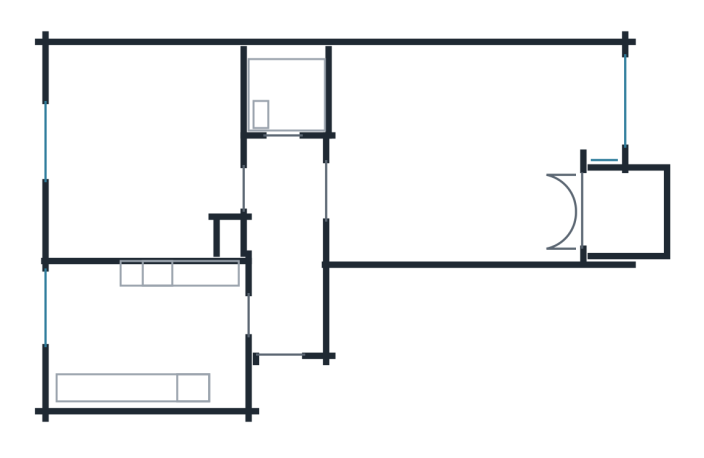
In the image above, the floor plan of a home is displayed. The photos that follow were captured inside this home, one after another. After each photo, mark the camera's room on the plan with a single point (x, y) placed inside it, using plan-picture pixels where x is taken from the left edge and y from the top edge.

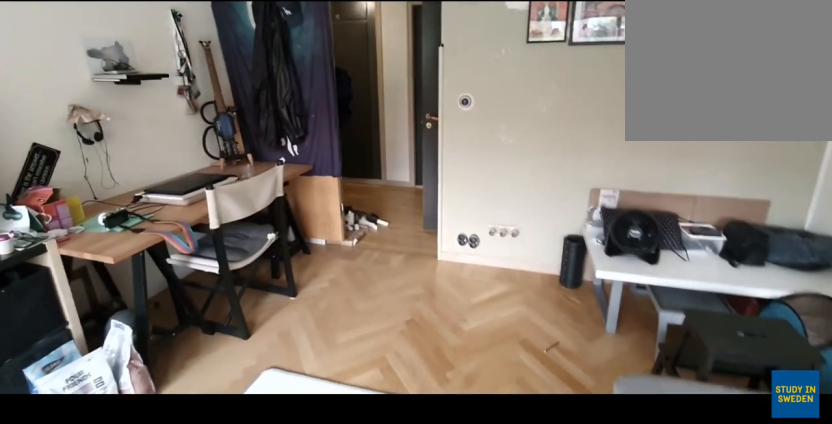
(477, 152)
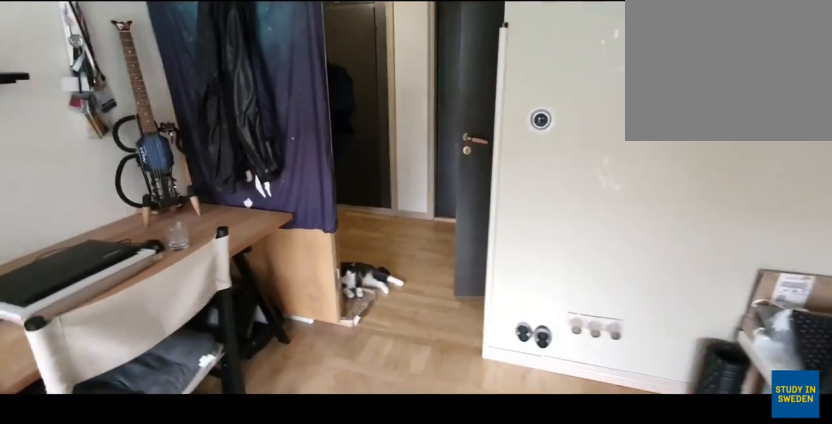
(477, 152)
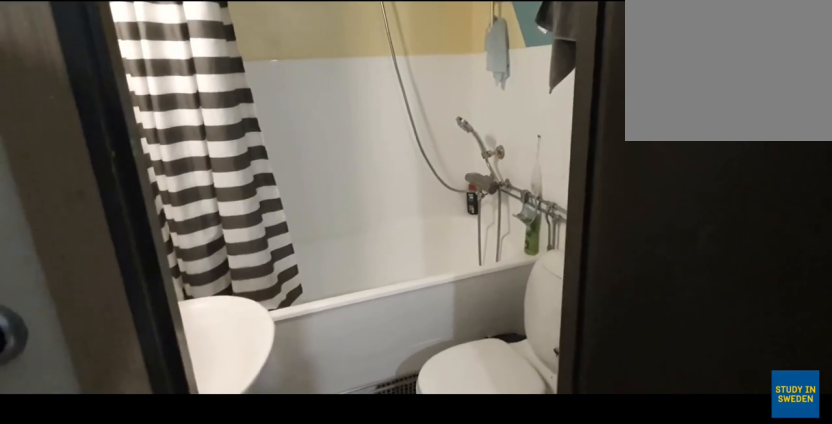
(286, 96)
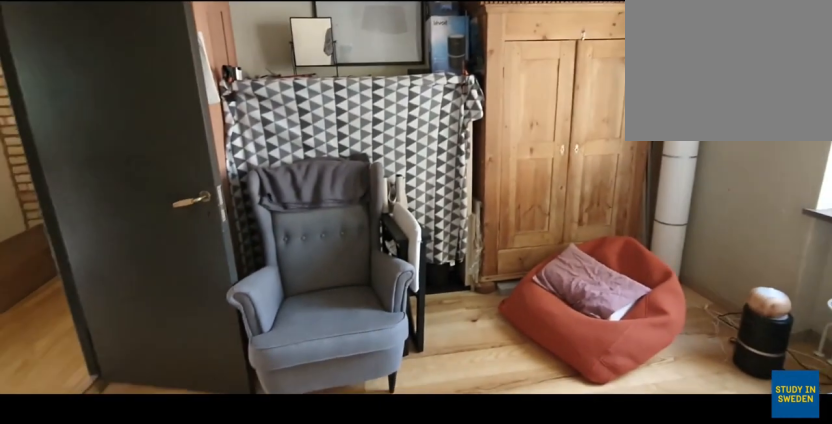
(145, 140)
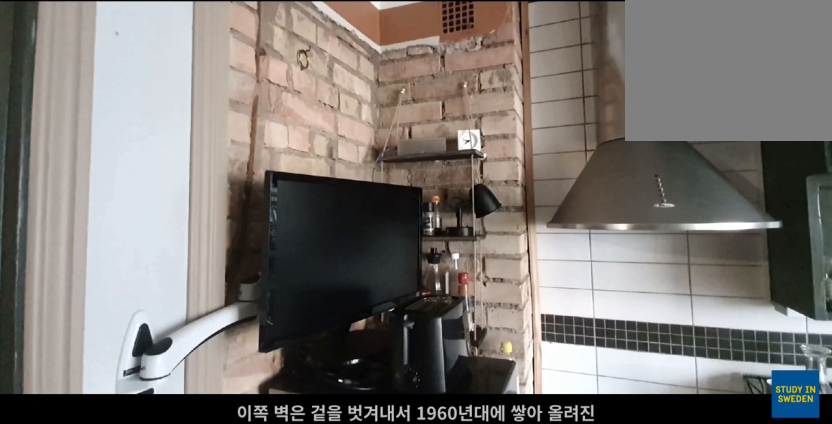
(148, 336)
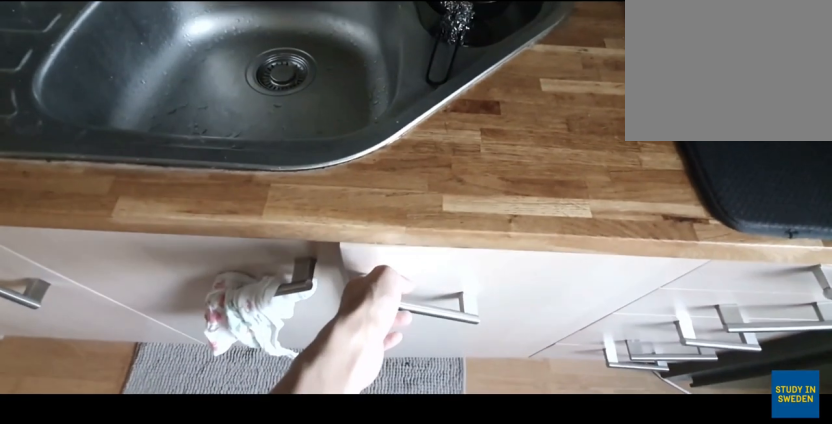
(148, 336)
